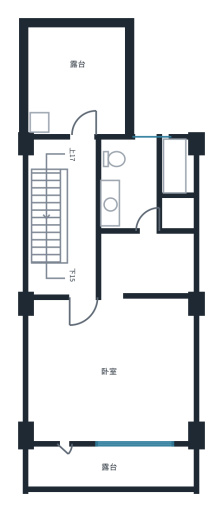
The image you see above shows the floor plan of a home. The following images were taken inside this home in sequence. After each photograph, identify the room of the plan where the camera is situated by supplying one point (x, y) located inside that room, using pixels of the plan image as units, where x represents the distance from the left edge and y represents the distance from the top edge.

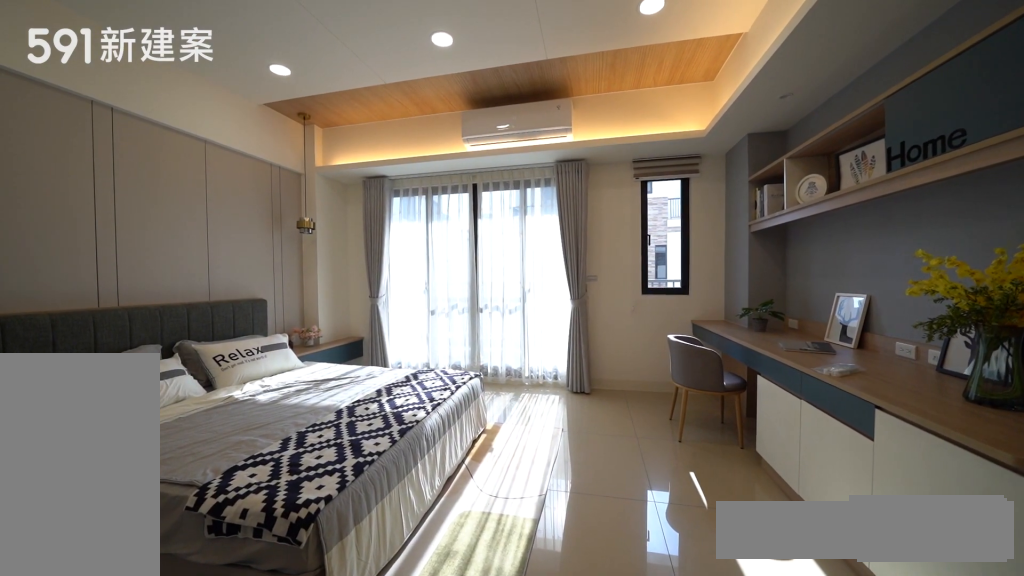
(111, 370)
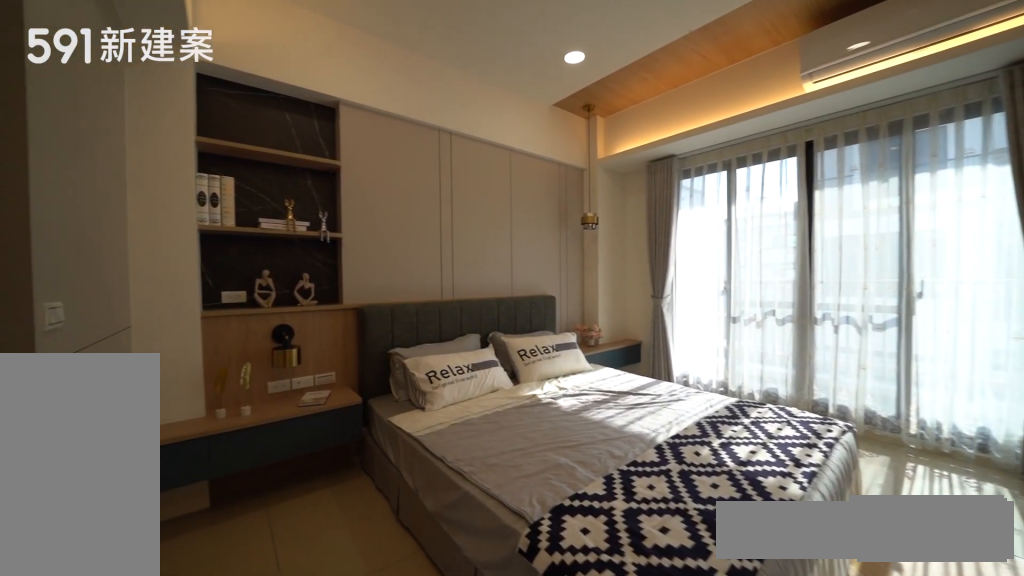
(111, 370)
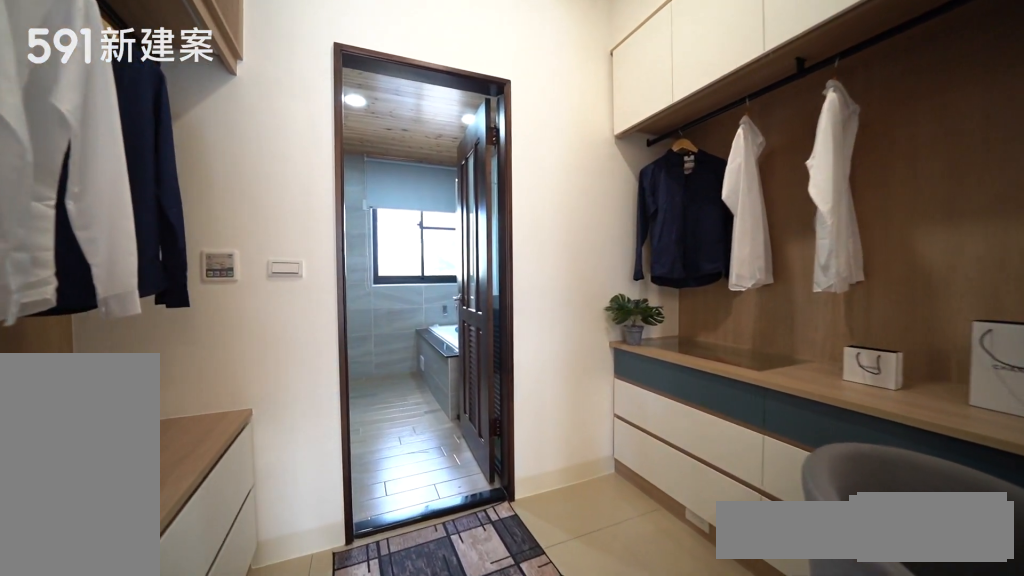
(147, 264)
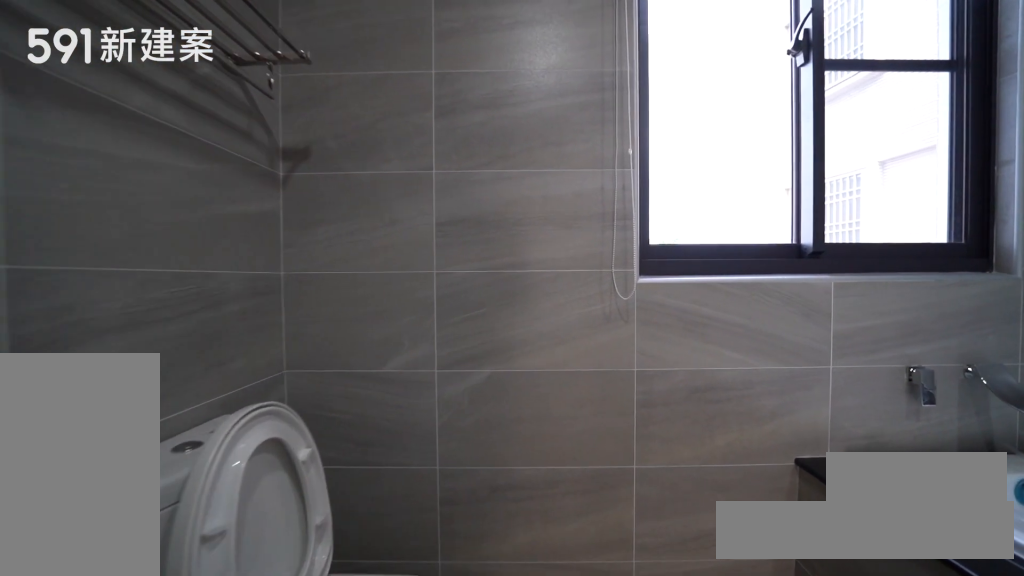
(174, 167)
